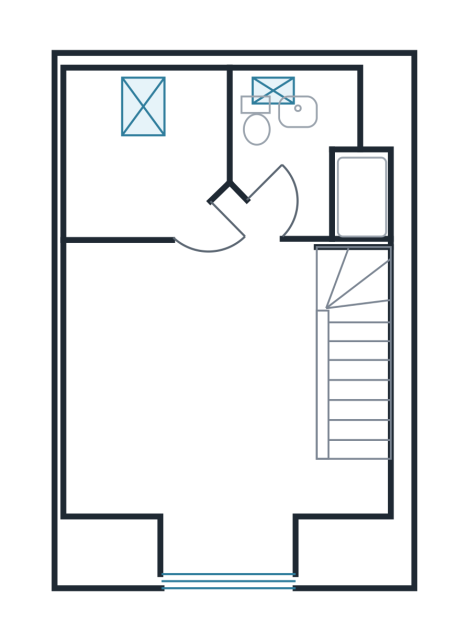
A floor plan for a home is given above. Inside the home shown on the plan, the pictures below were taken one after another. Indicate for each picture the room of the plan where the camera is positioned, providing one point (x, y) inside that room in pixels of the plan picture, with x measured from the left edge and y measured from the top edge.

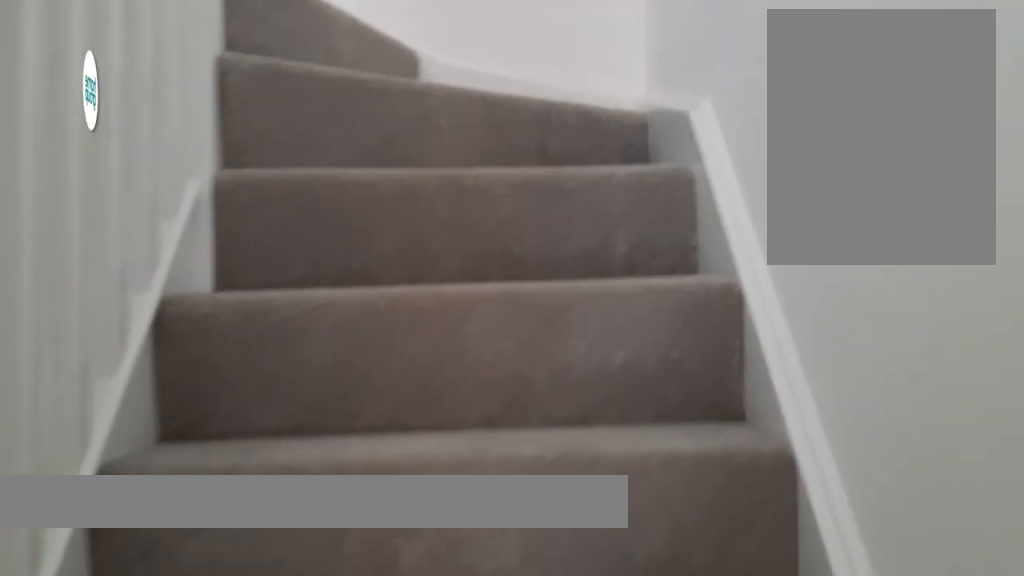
(356, 383)
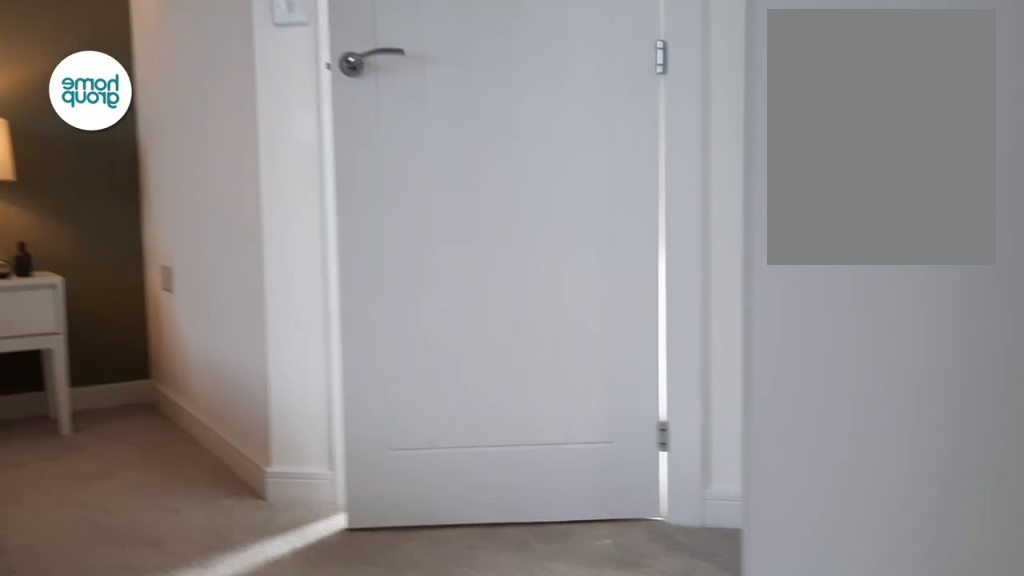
(356, 383)
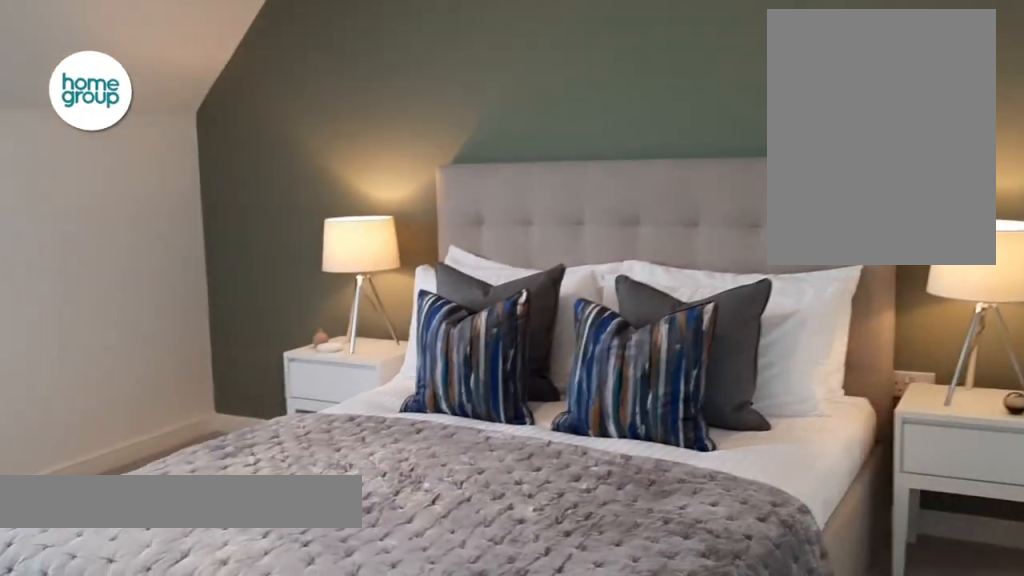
(195, 394)
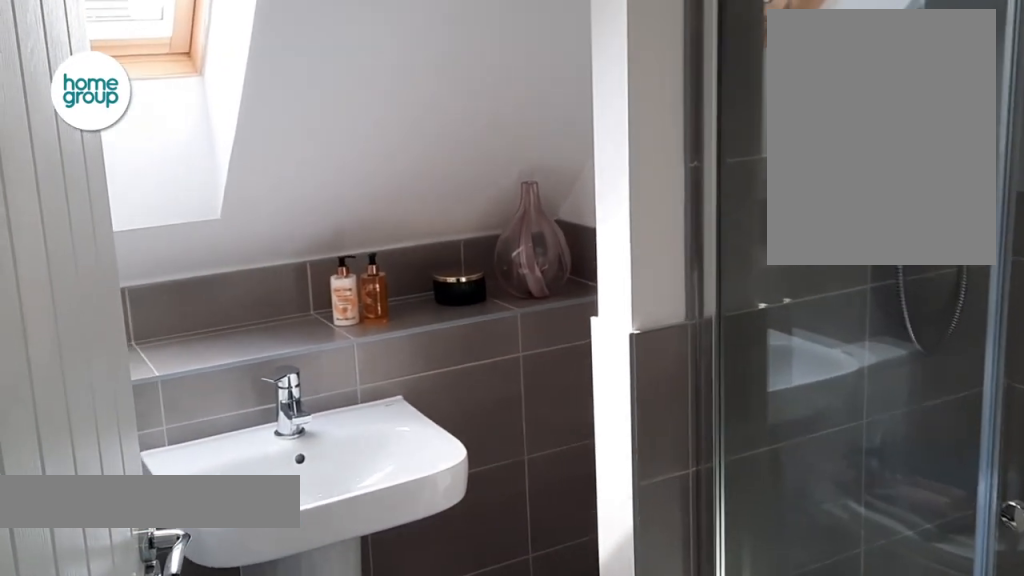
(308, 154)
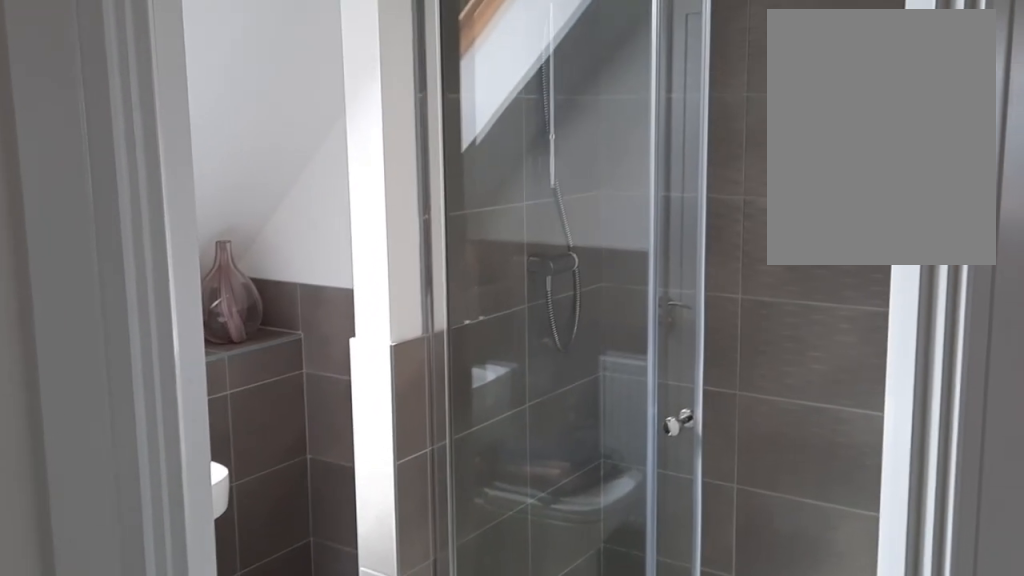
(308, 154)
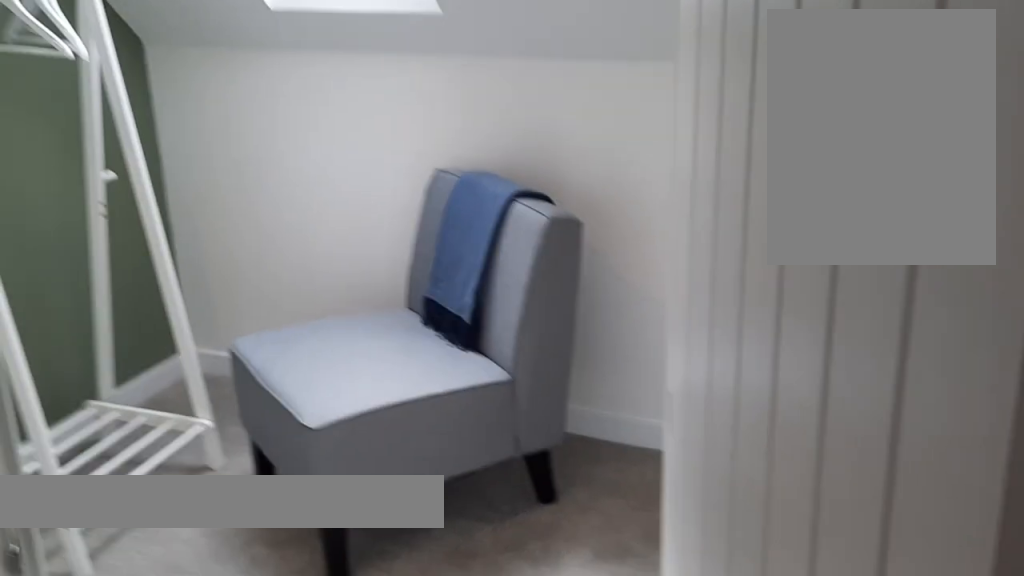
(140, 149)
